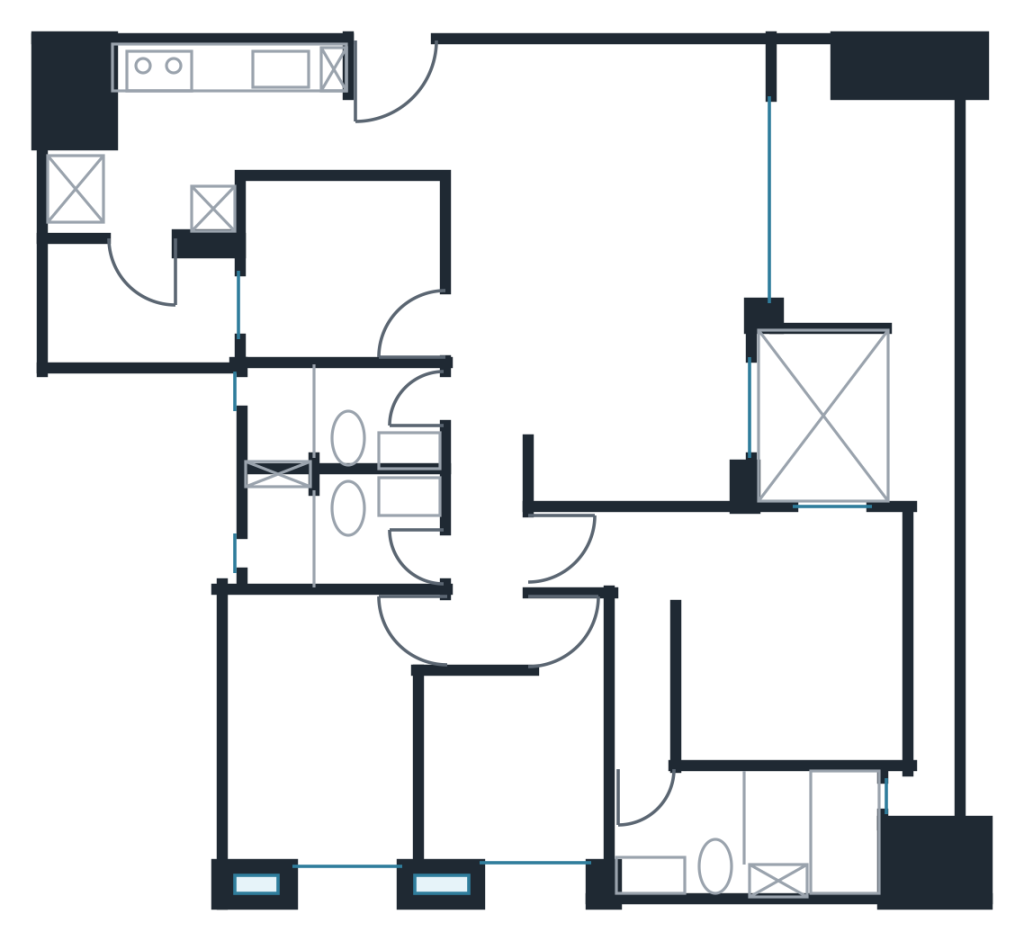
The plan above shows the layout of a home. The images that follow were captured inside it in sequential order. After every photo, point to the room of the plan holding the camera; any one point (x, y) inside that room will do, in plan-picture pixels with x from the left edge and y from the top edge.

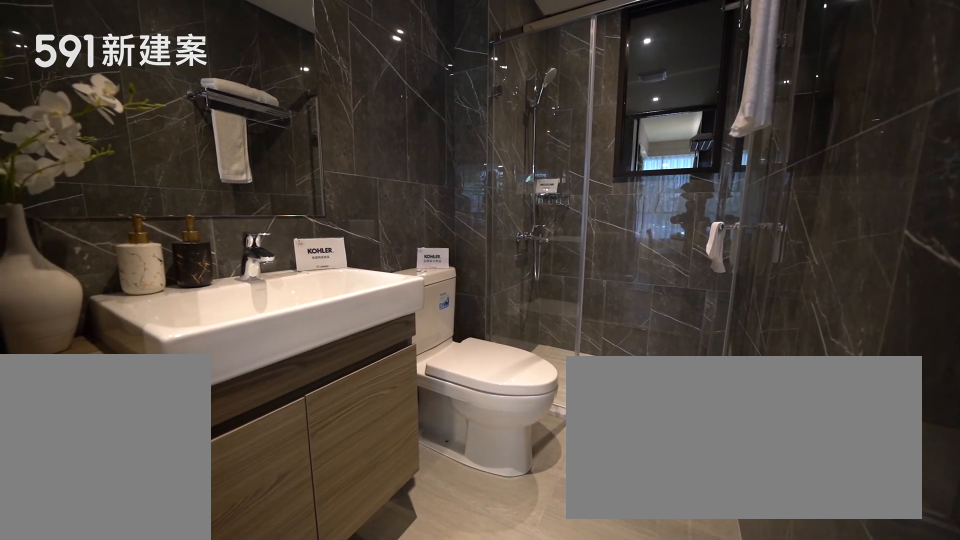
(333, 420)
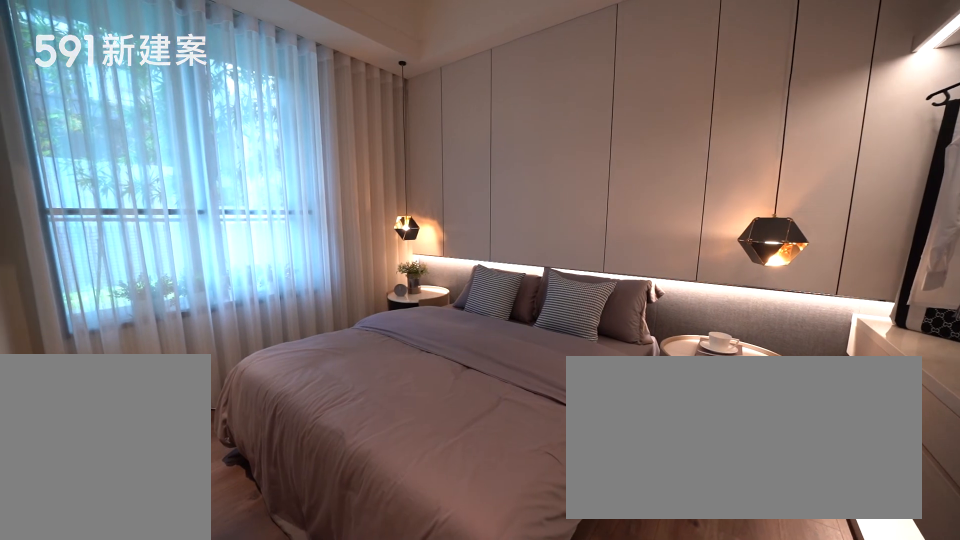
(316, 732)
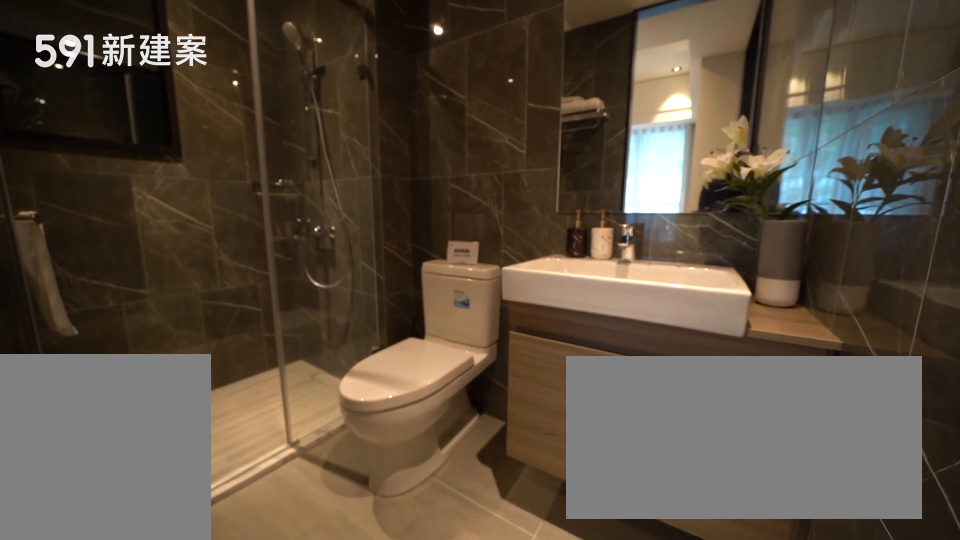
(330, 530)
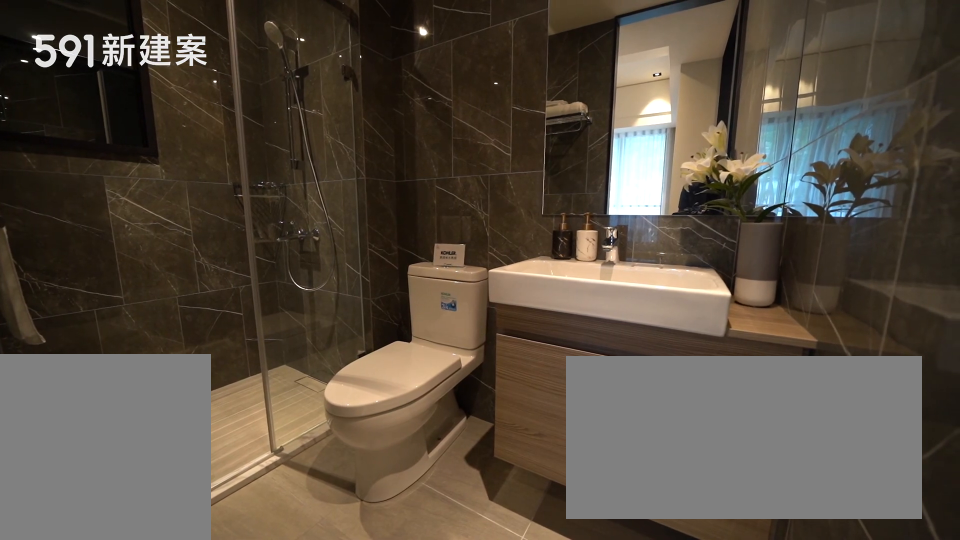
(330, 530)
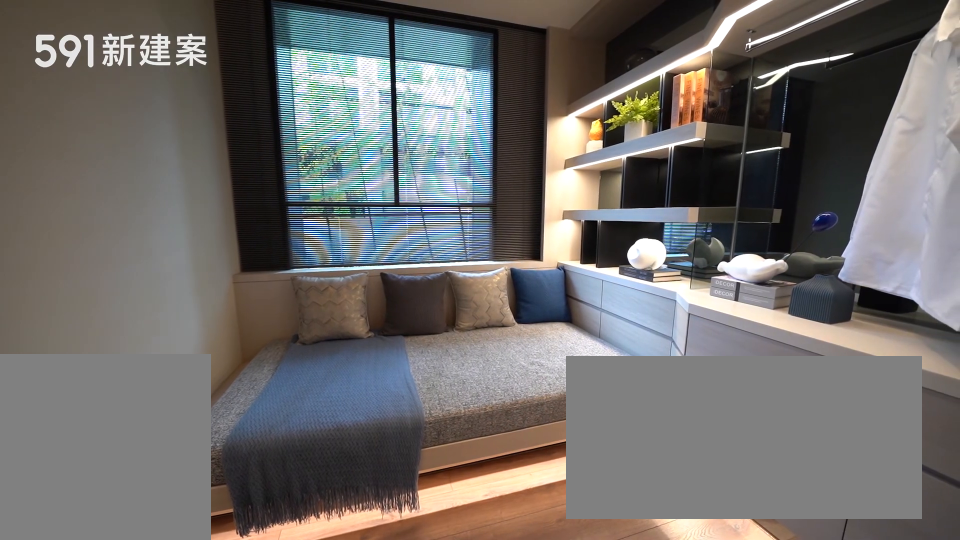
(519, 770)
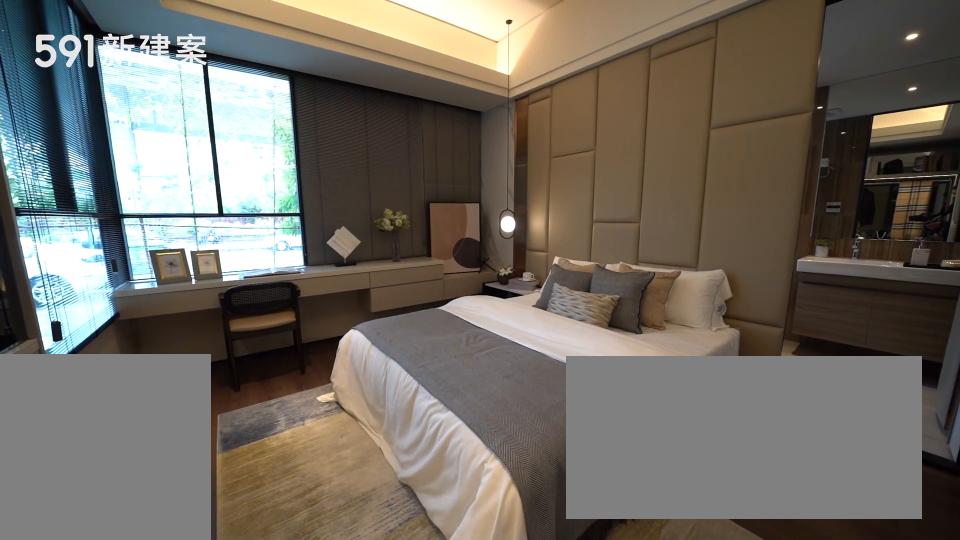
(750, 645)
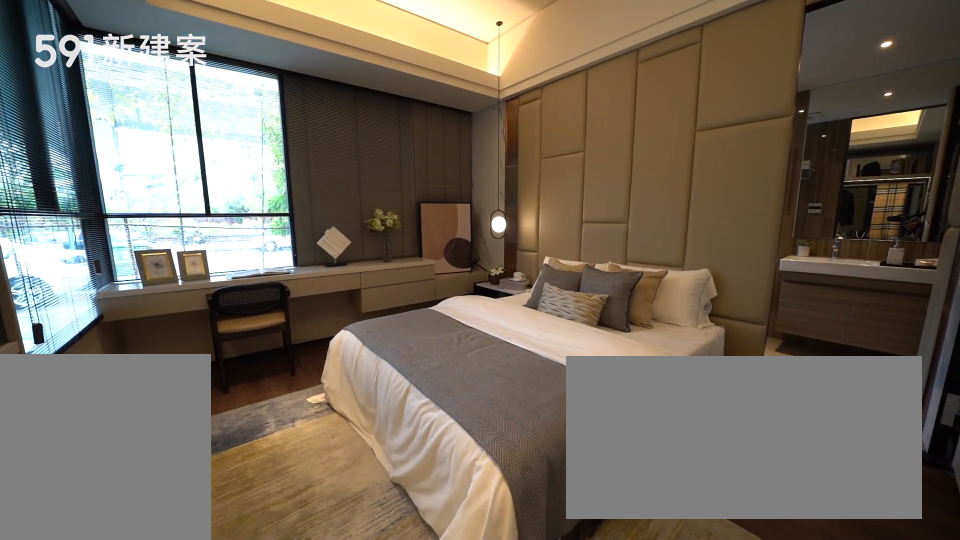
(750, 645)
